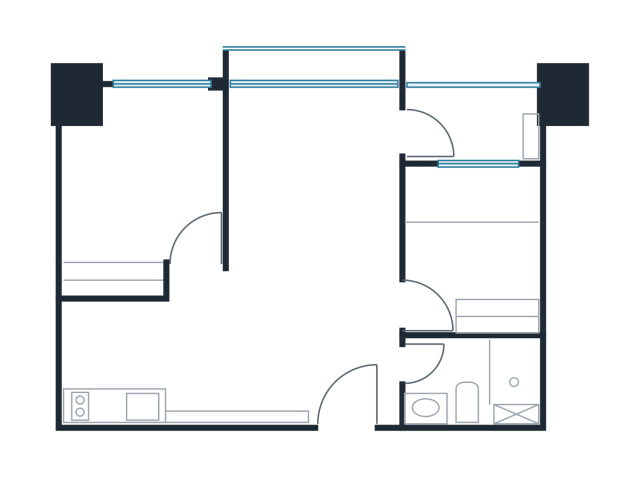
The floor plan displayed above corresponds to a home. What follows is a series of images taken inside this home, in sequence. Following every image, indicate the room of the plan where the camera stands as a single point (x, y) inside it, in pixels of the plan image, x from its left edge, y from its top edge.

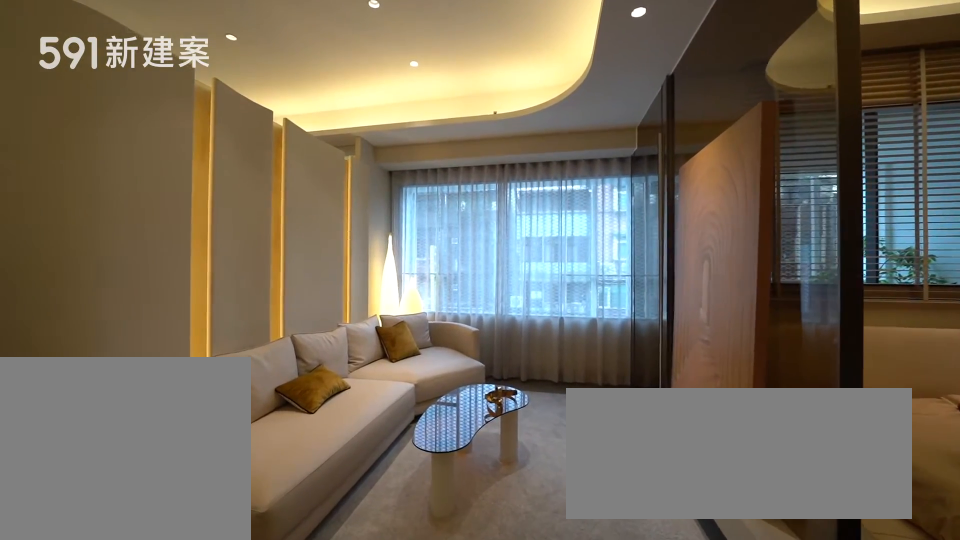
(314, 193)
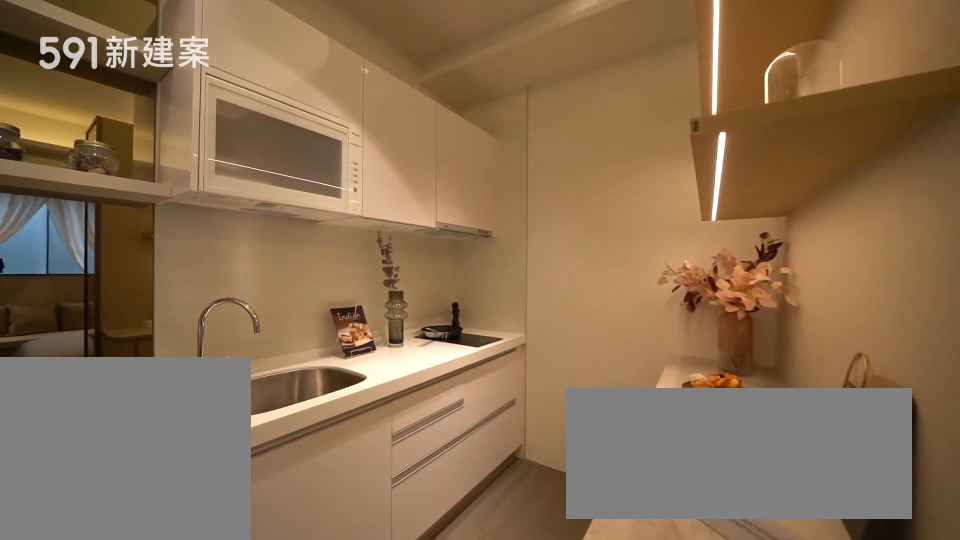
(119, 362)
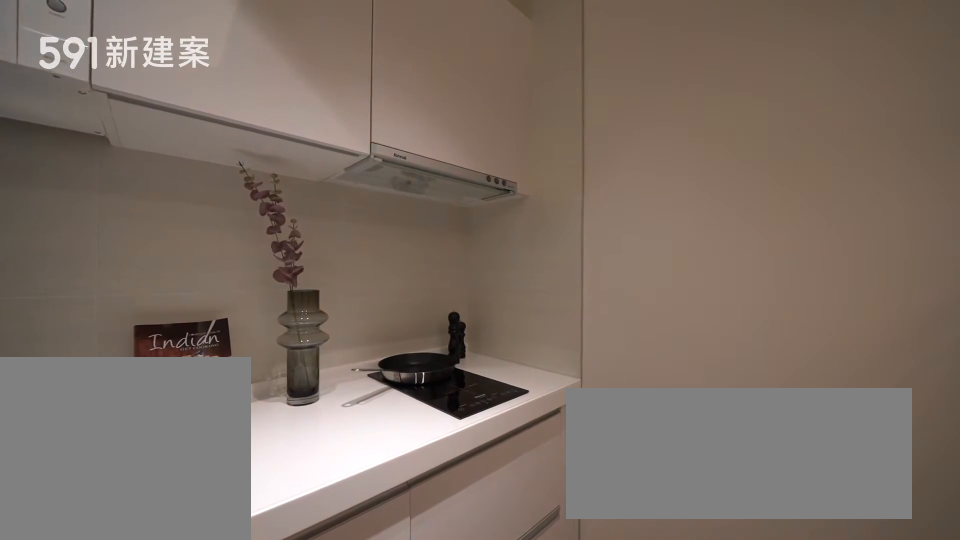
(119, 362)
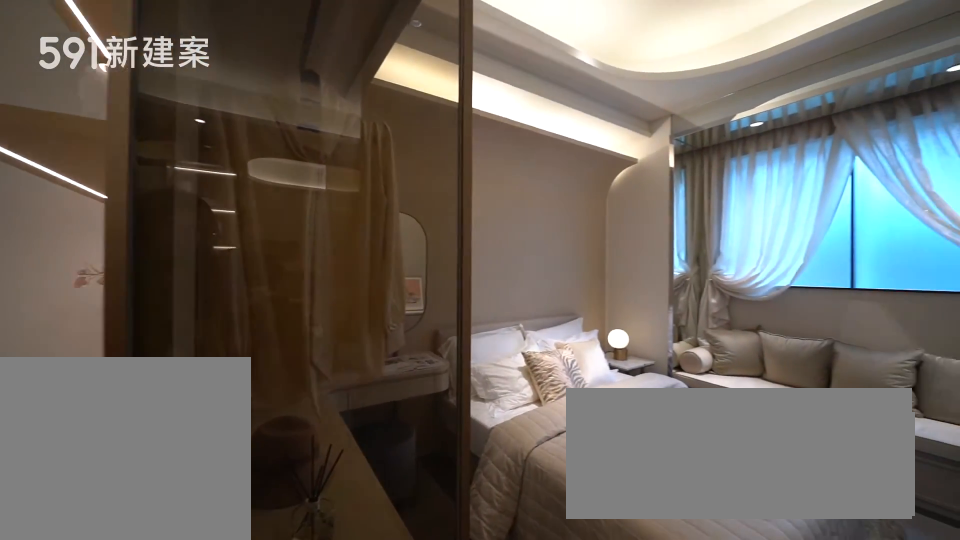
(142, 188)
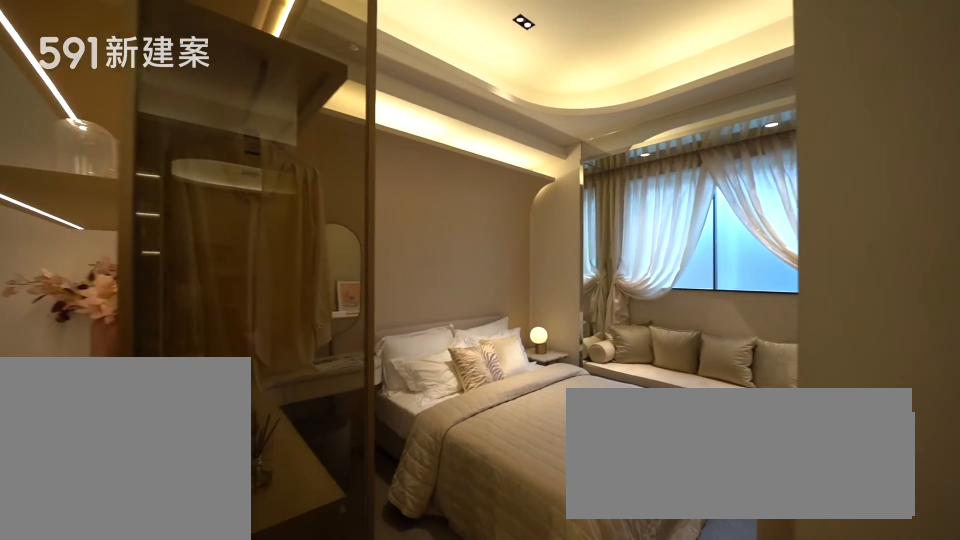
(142, 188)
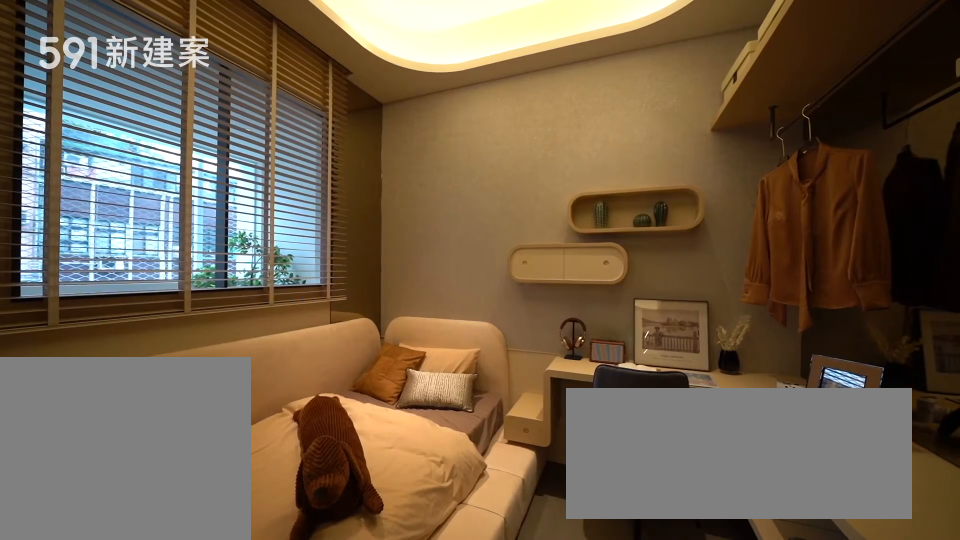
(472, 249)
